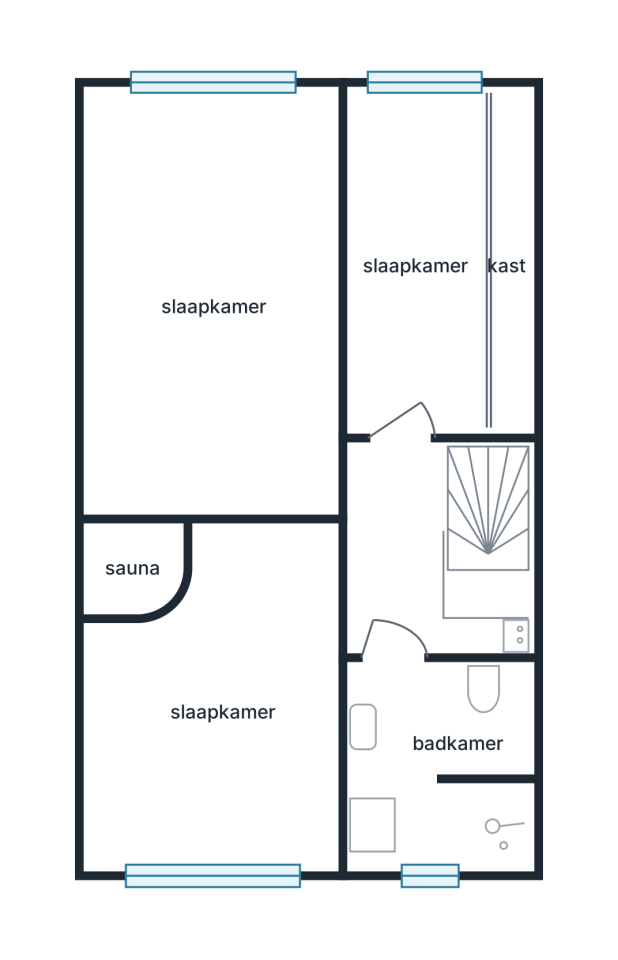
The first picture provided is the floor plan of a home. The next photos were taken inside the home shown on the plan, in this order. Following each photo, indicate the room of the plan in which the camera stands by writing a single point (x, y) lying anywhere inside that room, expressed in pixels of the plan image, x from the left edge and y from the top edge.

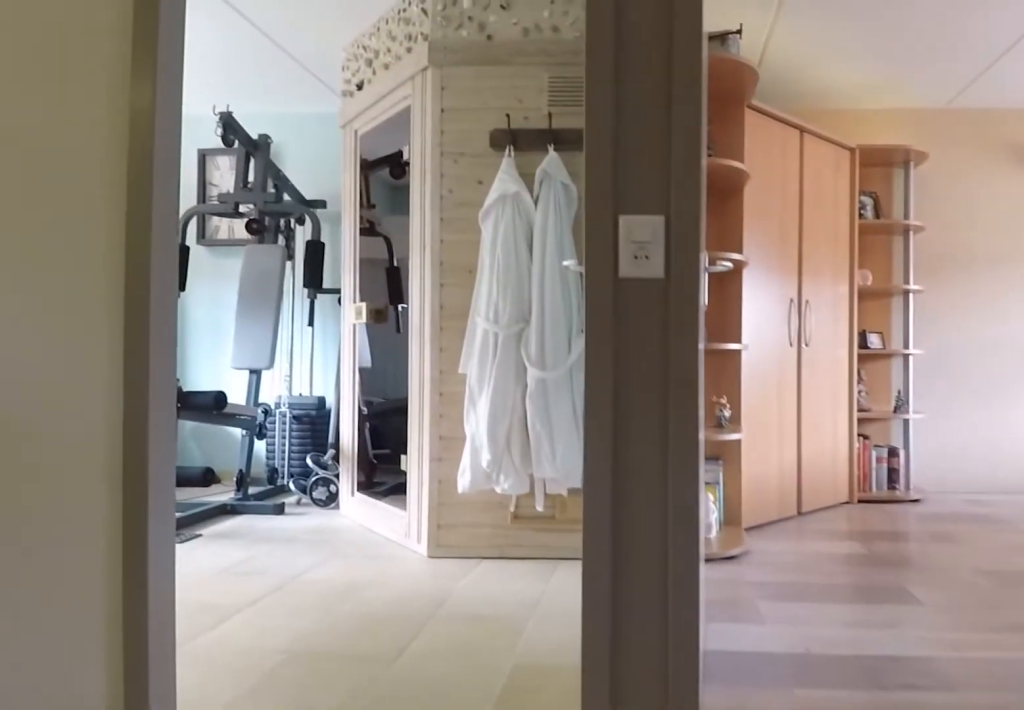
(406, 557)
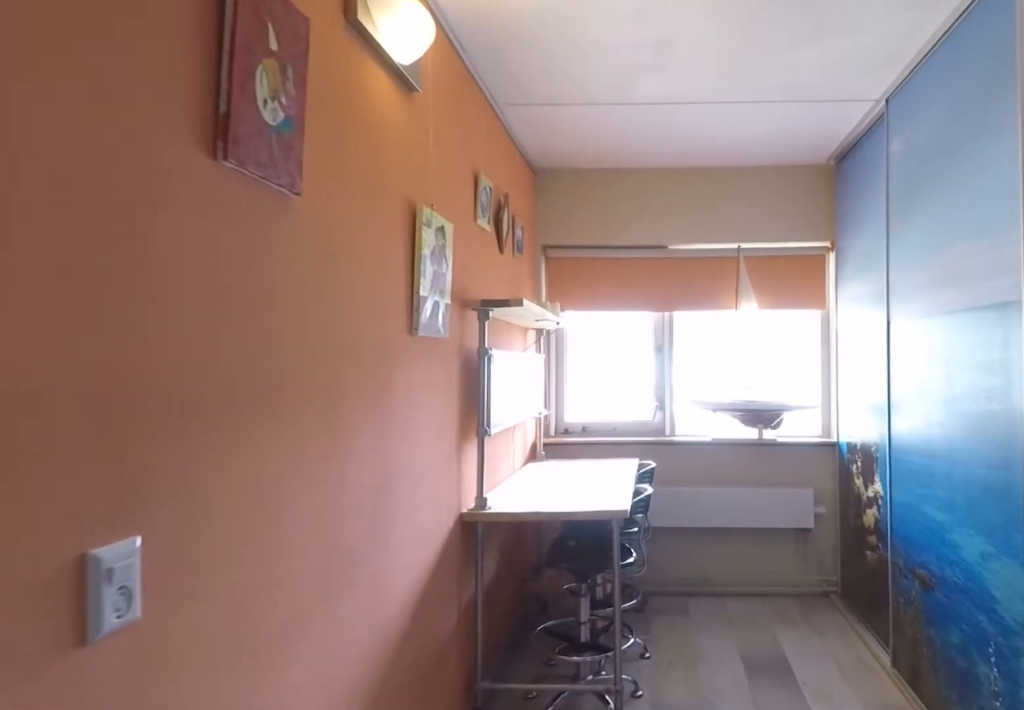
(415, 263)
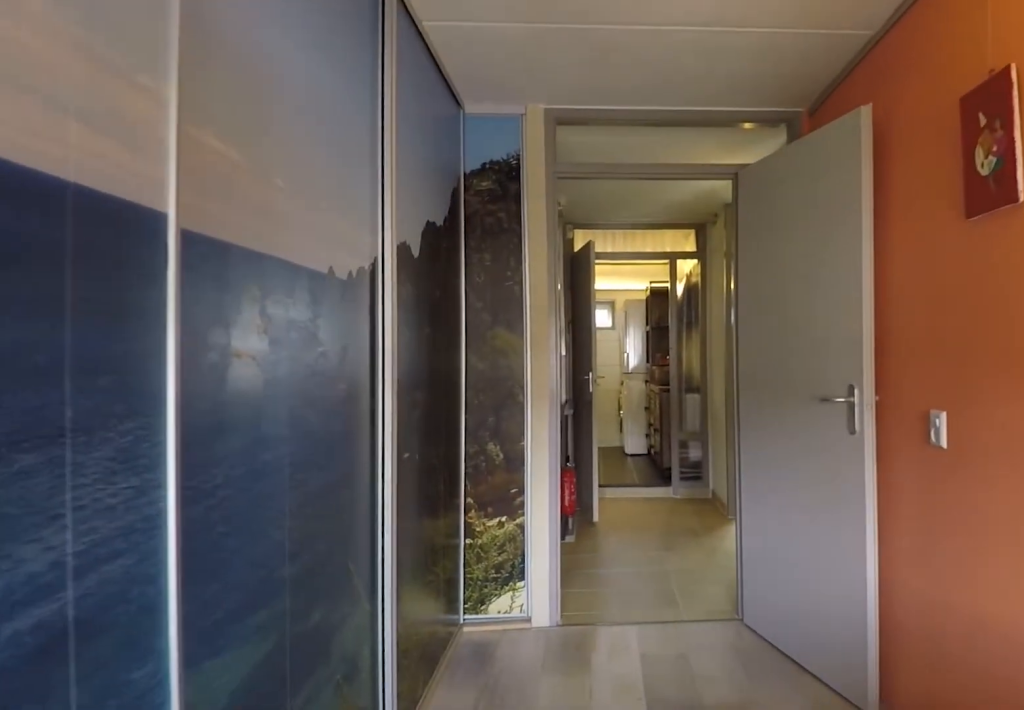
(415, 263)
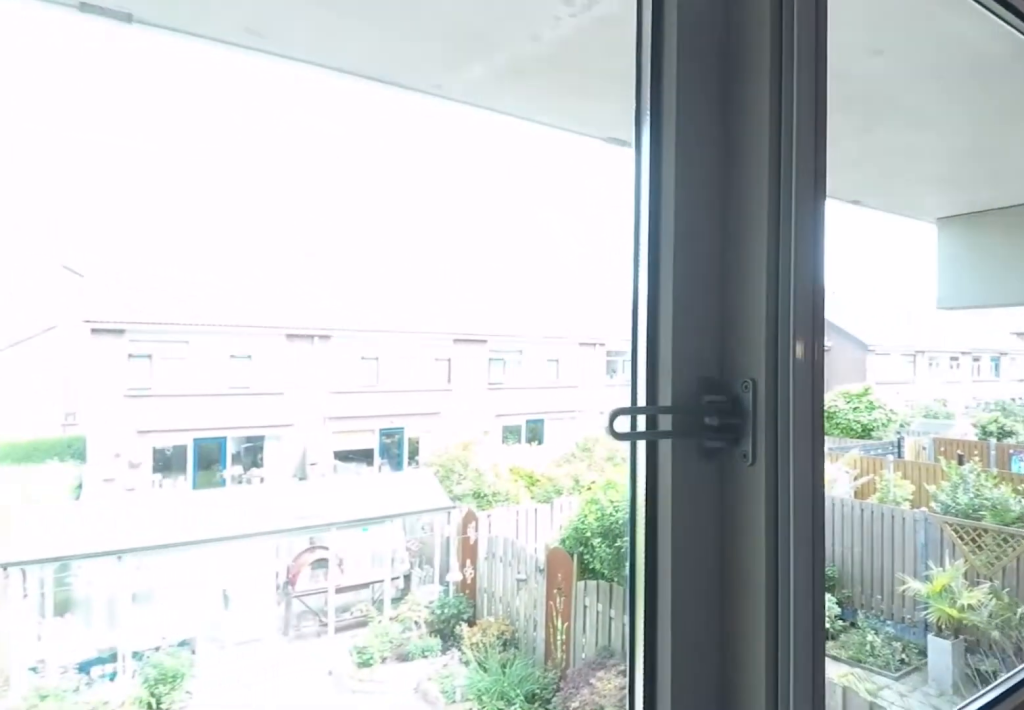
(144, 233)
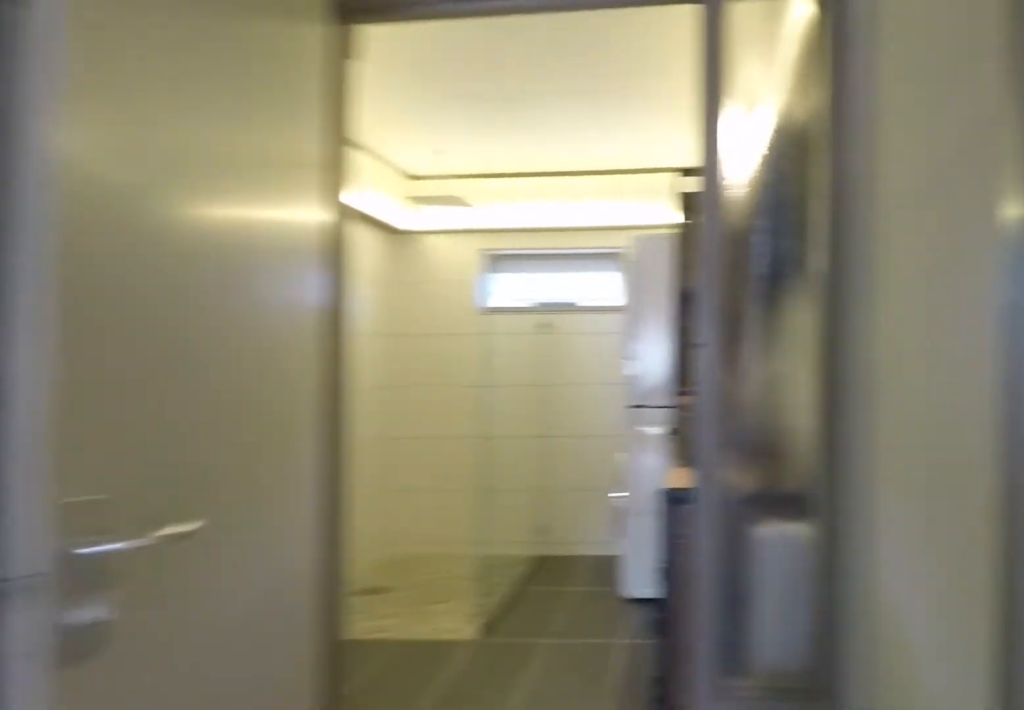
(404, 555)
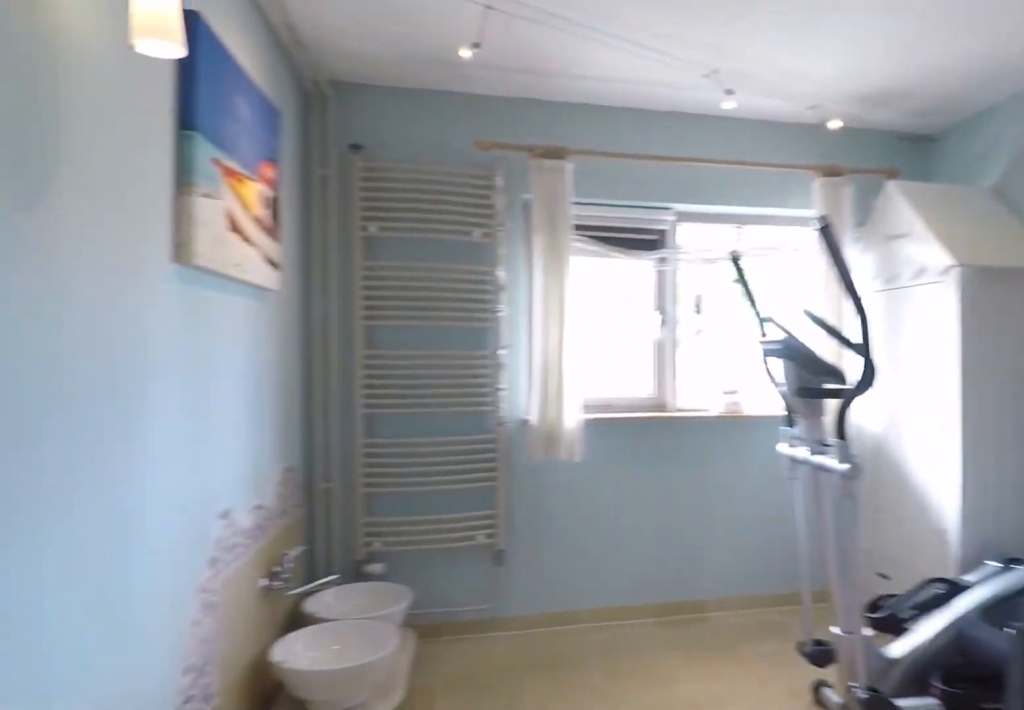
(223, 709)
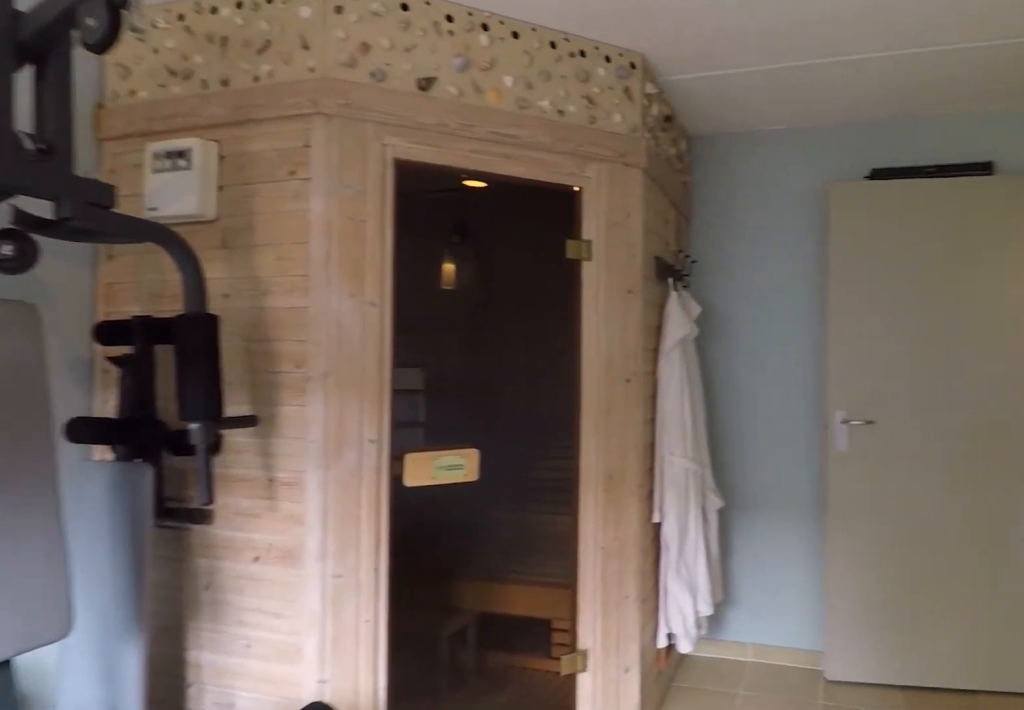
(223, 709)
